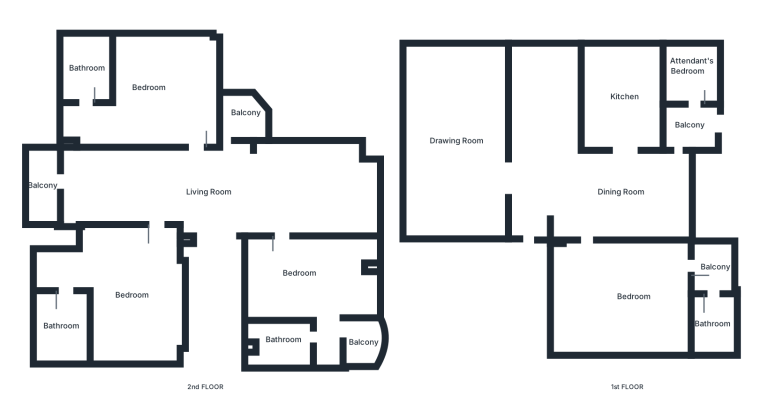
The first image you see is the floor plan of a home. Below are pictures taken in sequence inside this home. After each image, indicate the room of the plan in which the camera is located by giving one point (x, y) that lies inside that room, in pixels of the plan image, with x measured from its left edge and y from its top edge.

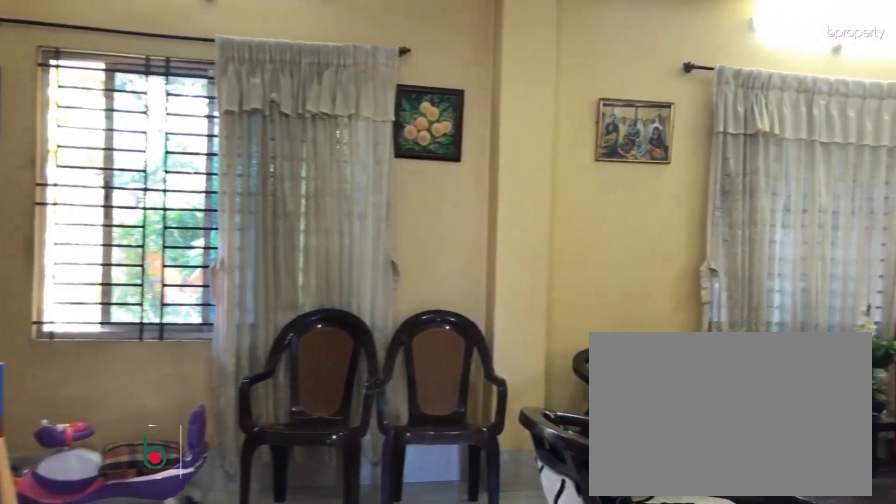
(481, 157)
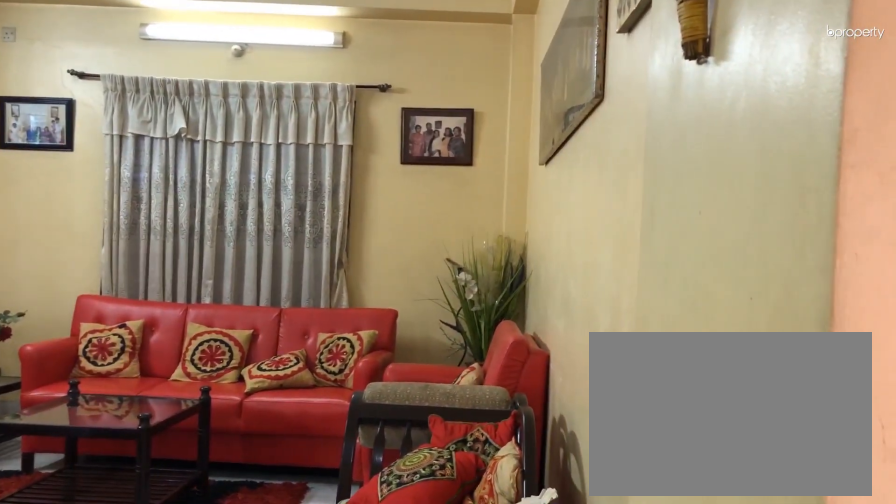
(451, 140)
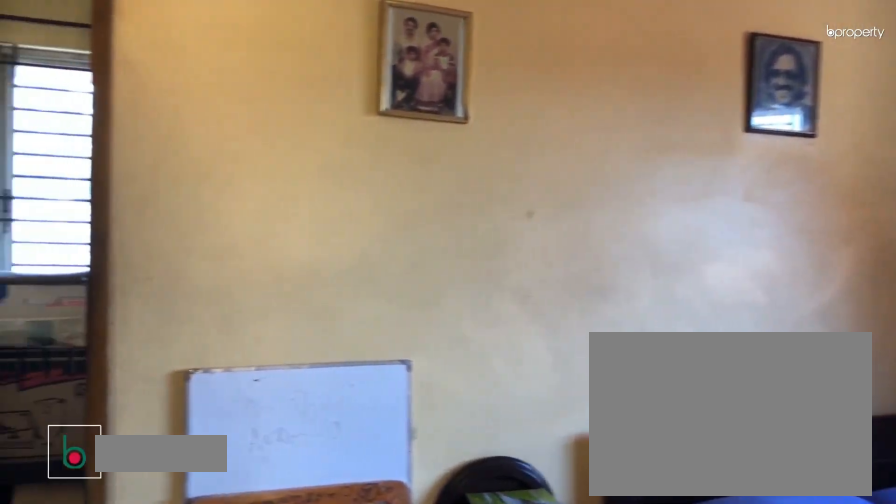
(622, 297)
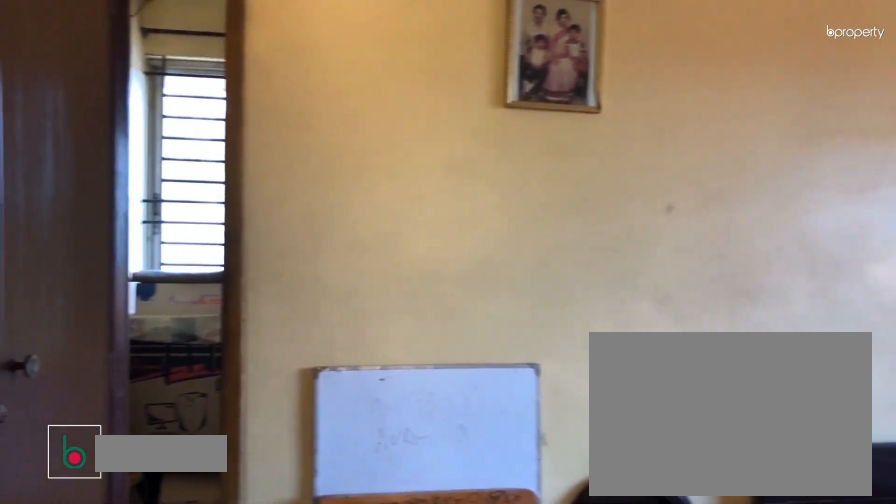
(622, 297)
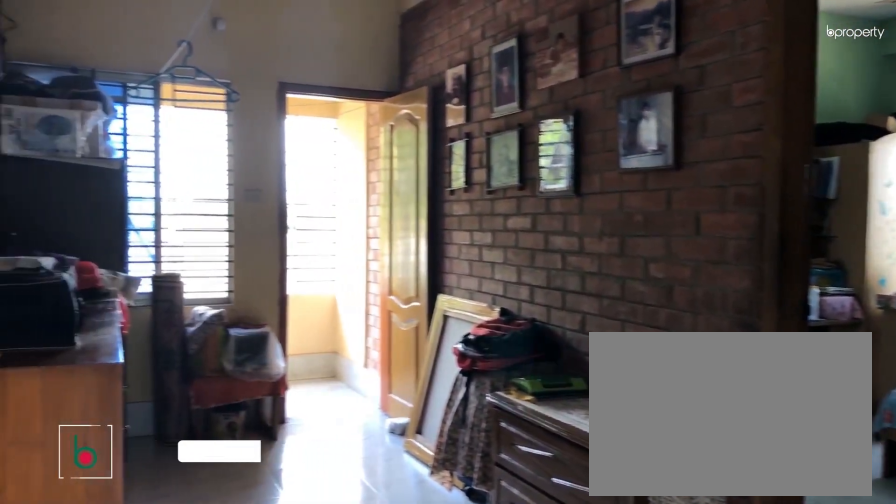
(214, 195)
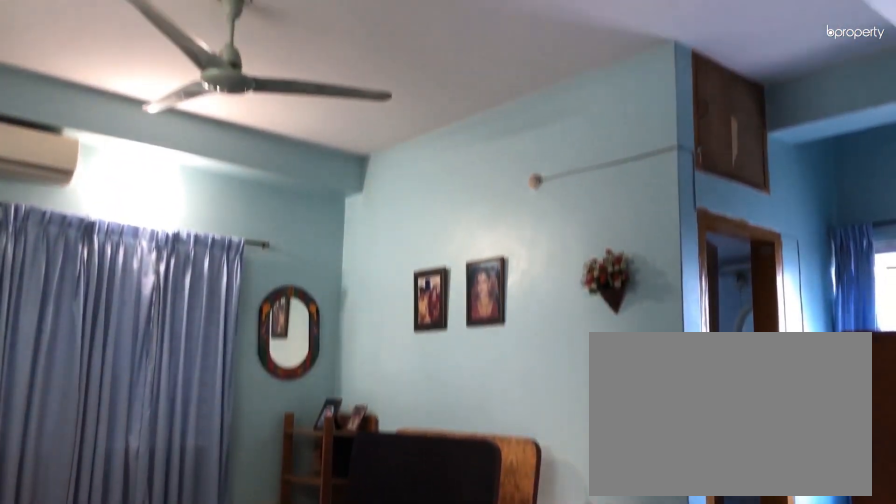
(136, 299)
